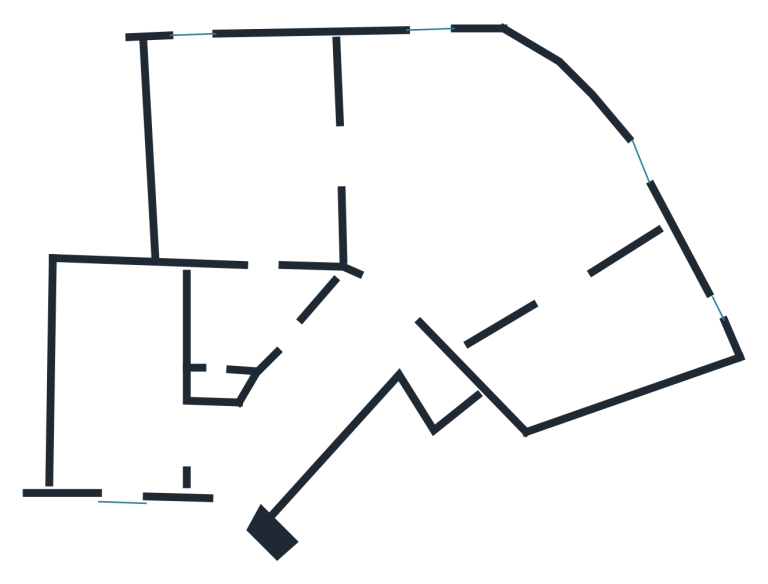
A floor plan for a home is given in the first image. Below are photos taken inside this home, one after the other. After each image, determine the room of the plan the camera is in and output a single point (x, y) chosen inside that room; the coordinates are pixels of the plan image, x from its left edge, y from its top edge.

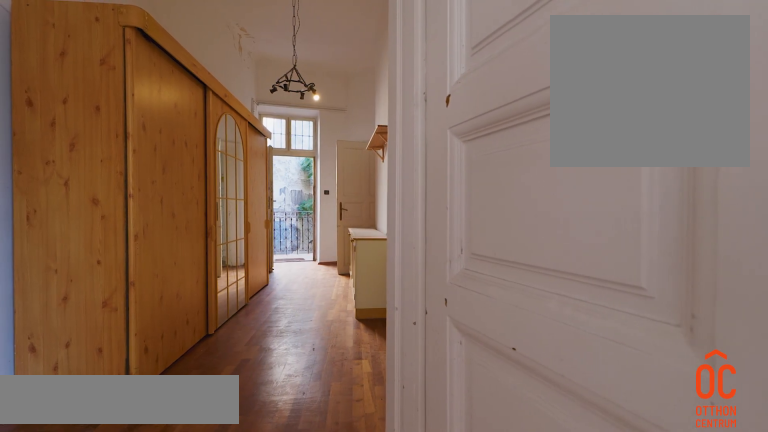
(324, 385)
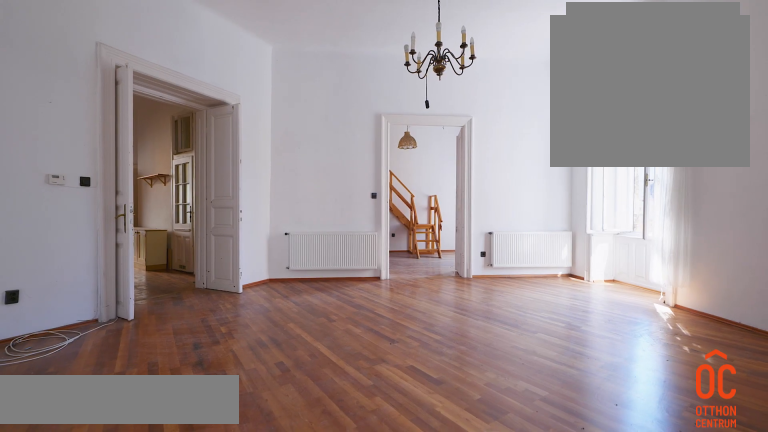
(493, 183)
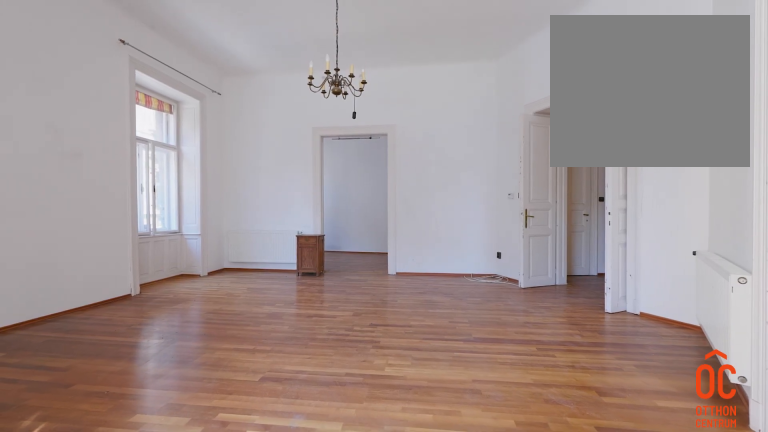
(493, 183)
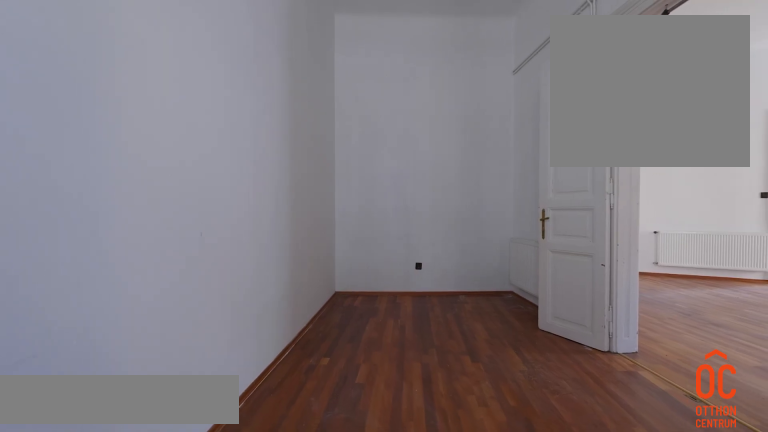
(590, 343)
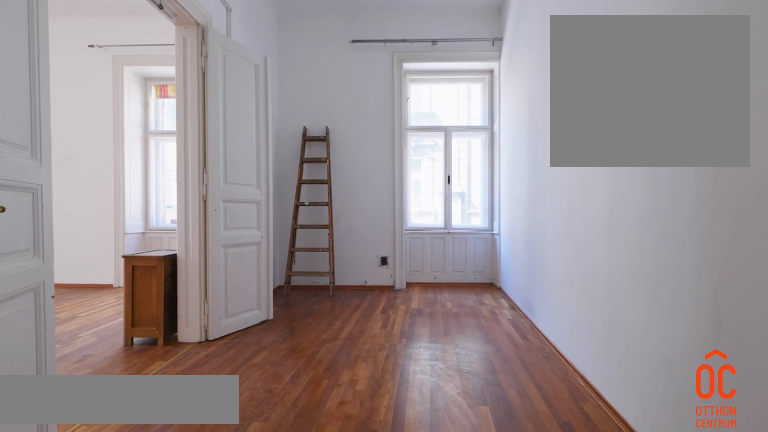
(590, 343)
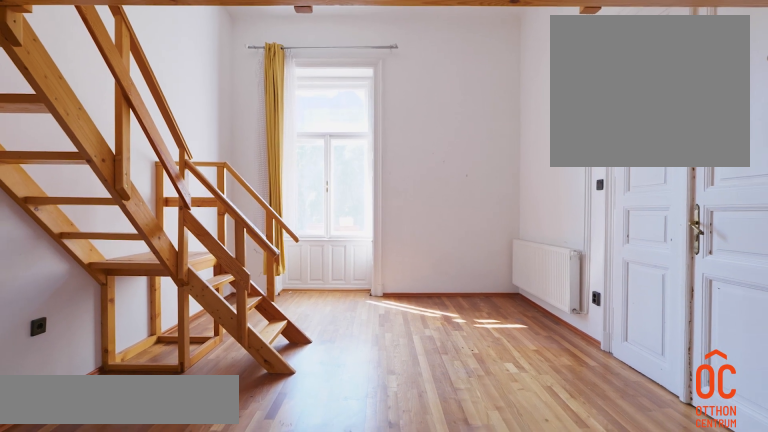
(266, 160)
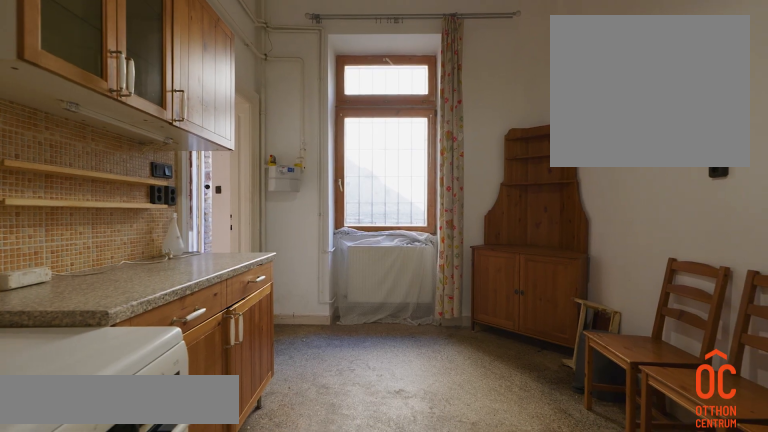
(124, 395)
